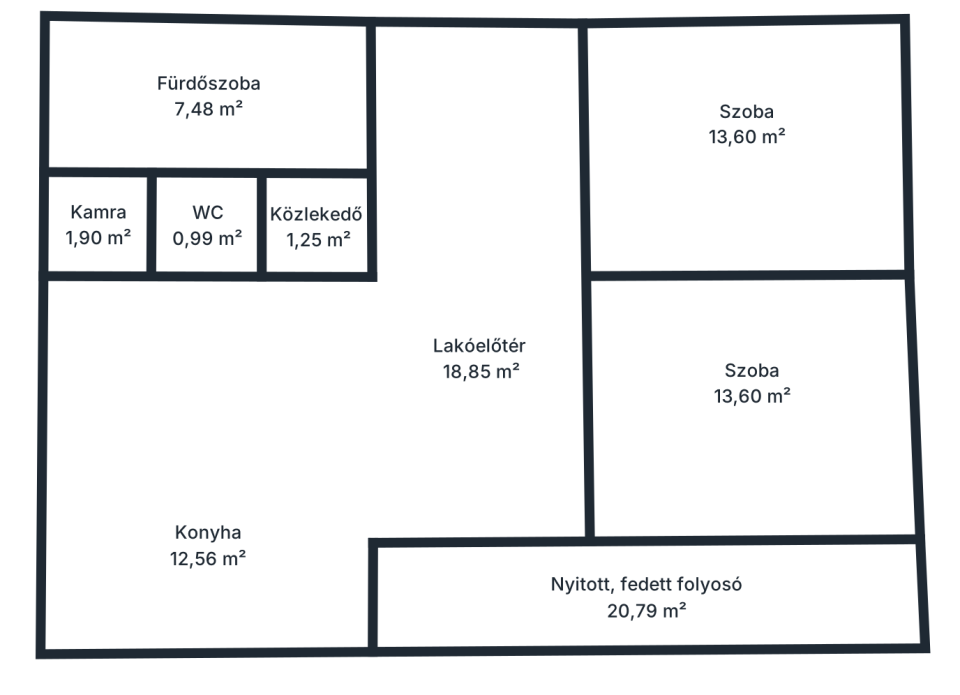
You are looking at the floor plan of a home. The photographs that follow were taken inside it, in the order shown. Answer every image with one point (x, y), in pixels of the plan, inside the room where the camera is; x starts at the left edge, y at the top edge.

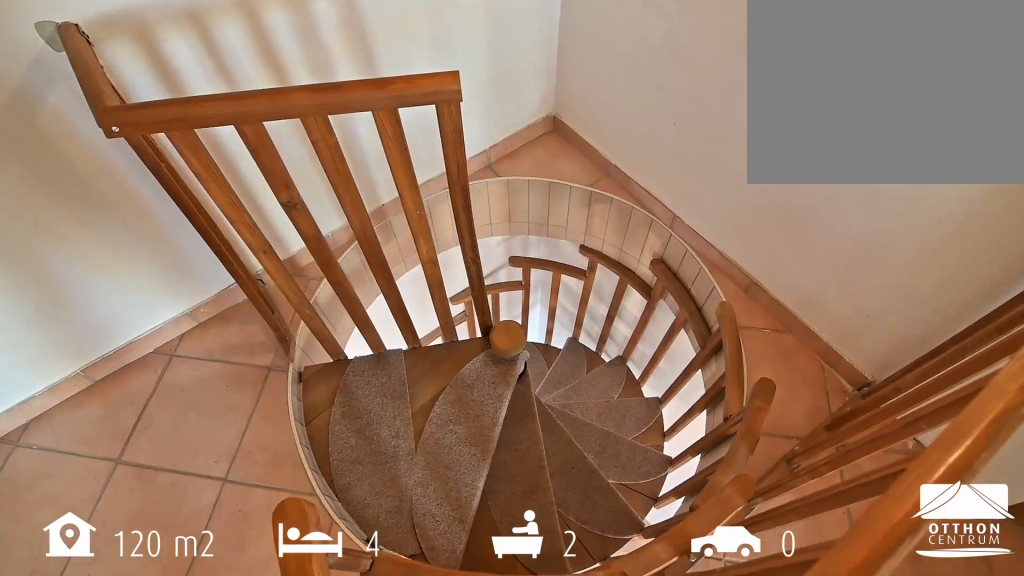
(444, 509)
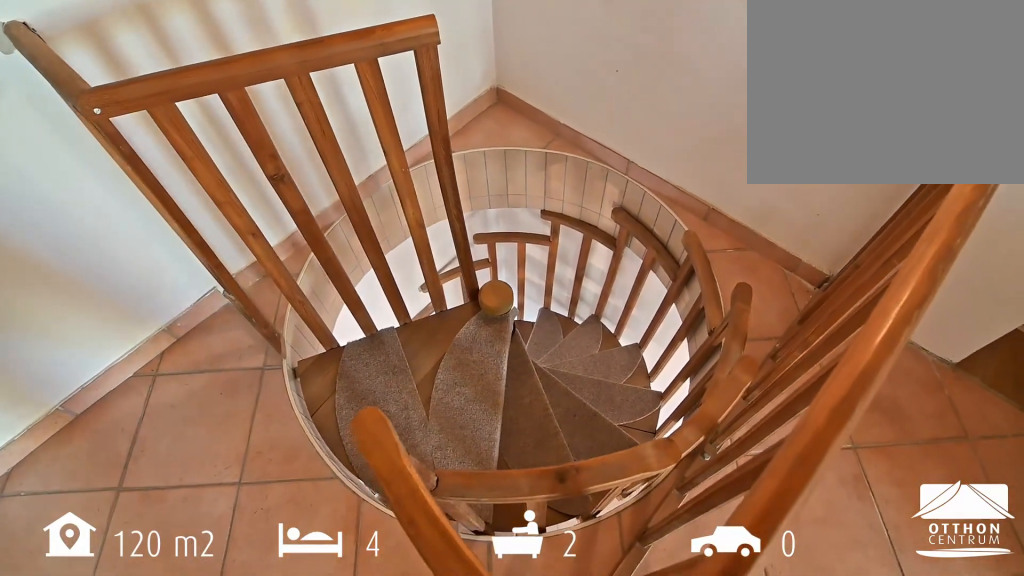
(444, 509)
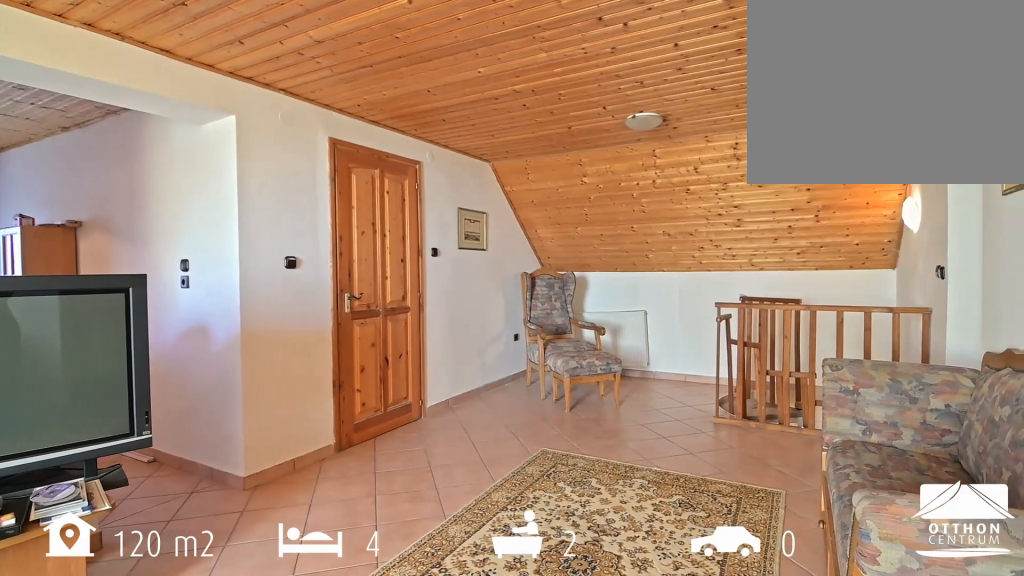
(479, 334)
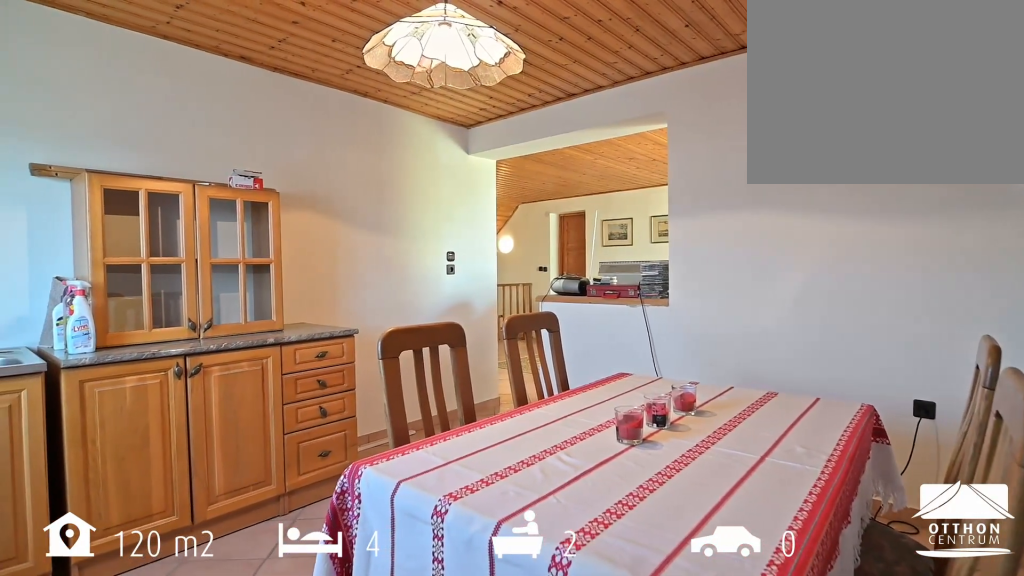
(207, 571)
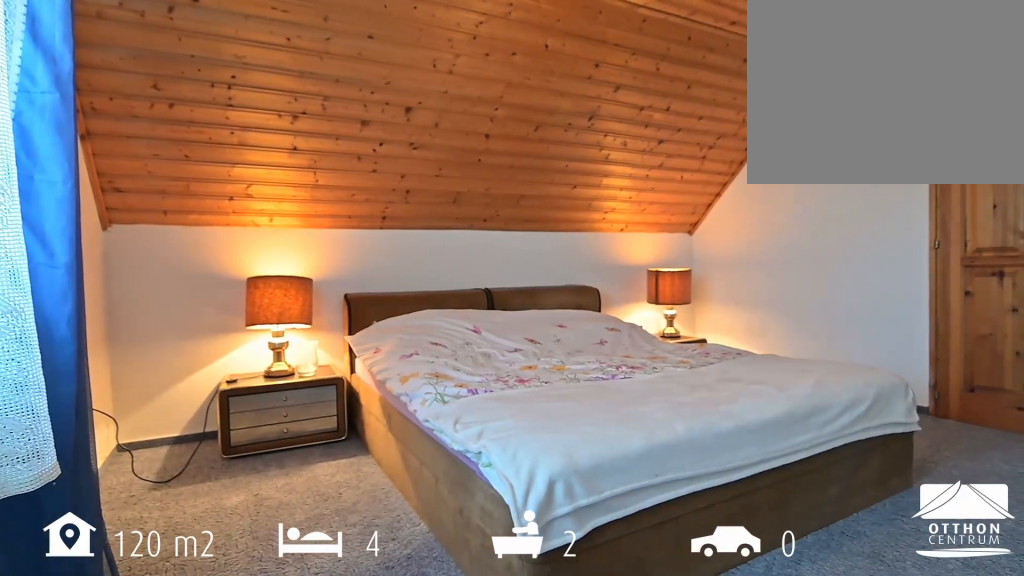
(751, 194)
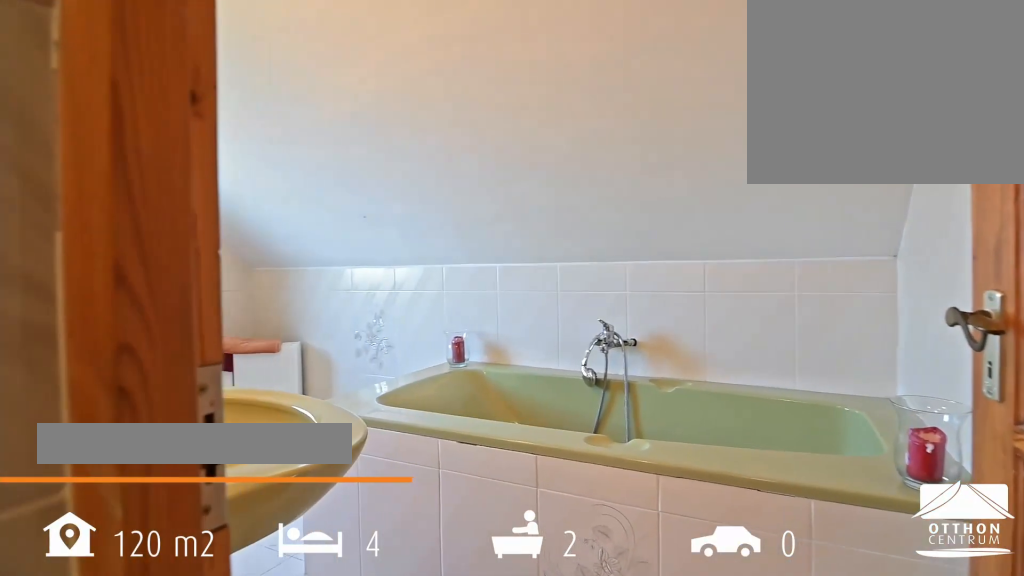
(215, 125)
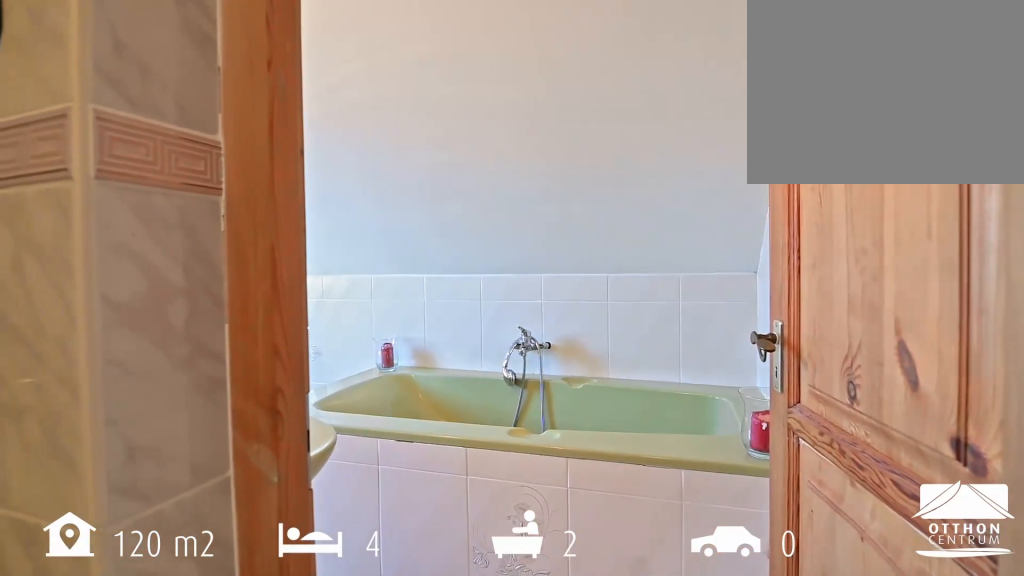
(214, 125)
